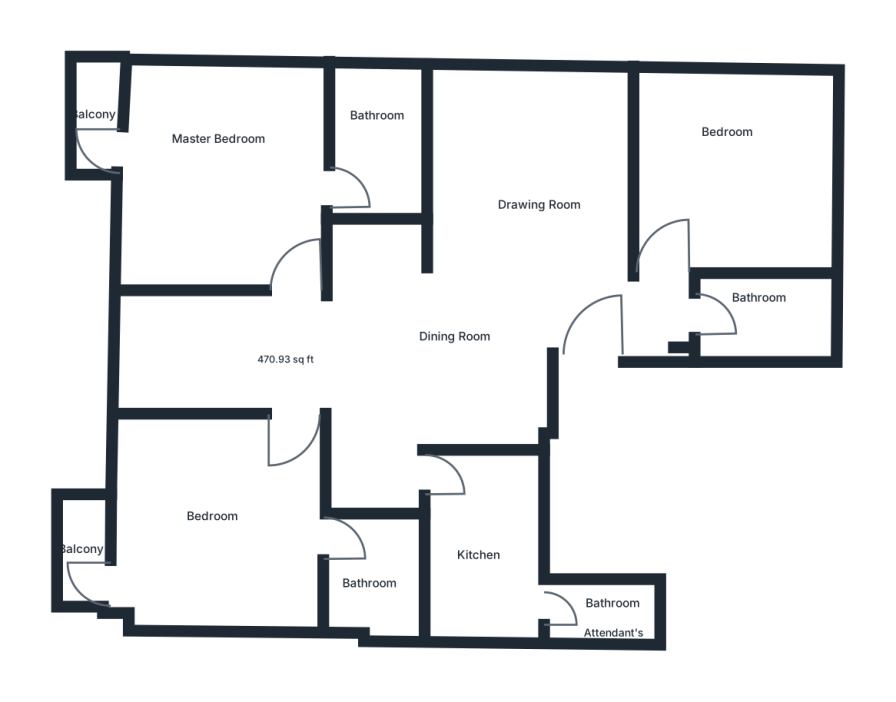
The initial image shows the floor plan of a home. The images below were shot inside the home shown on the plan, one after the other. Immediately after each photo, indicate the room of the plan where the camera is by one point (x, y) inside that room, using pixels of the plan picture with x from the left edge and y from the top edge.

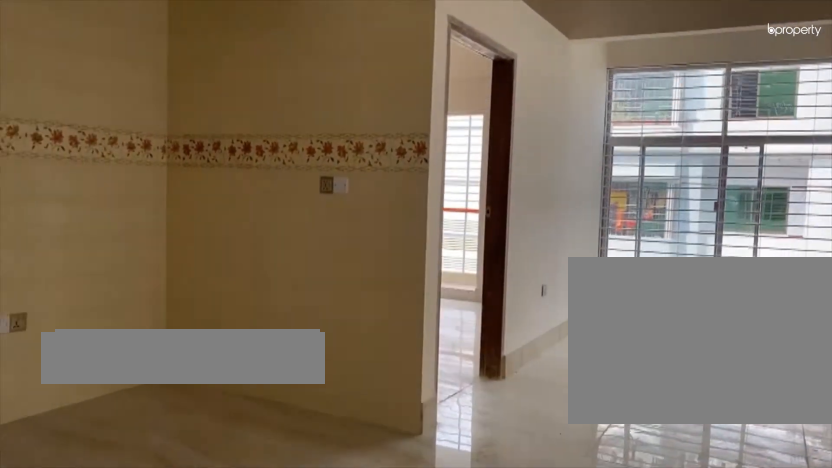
(505, 283)
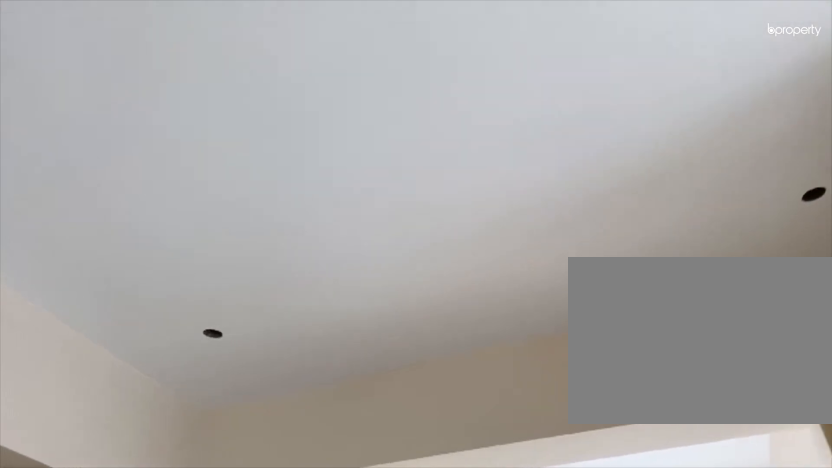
(505, 283)
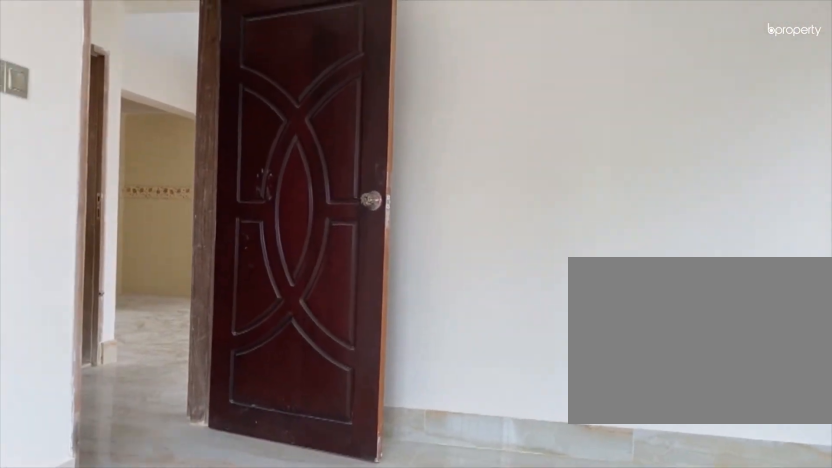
(747, 178)
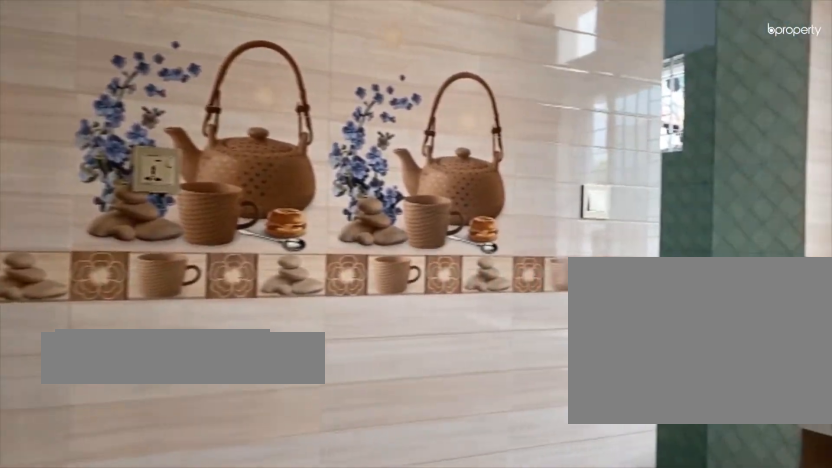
(482, 557)
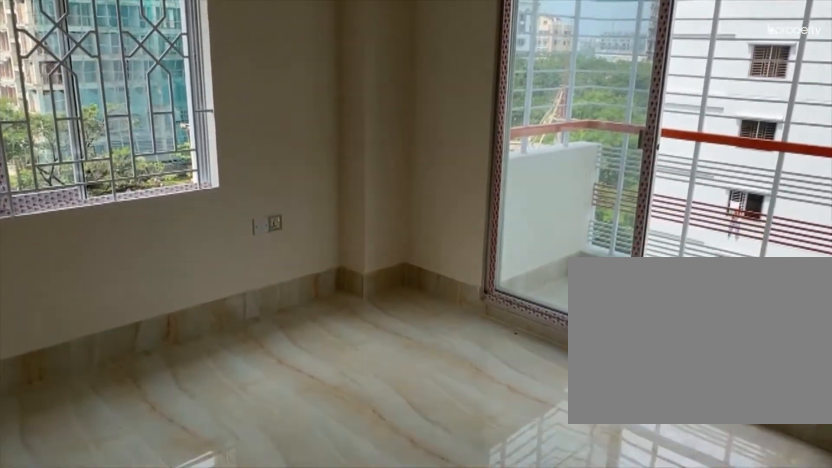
(226, 512)
